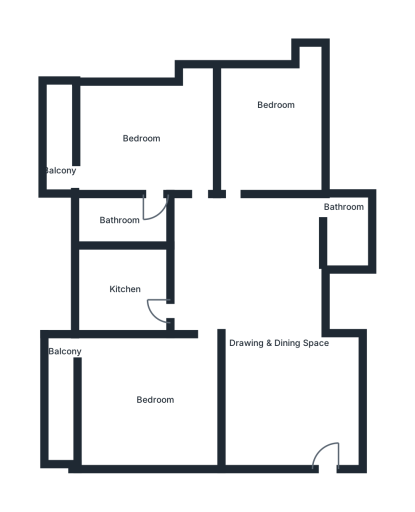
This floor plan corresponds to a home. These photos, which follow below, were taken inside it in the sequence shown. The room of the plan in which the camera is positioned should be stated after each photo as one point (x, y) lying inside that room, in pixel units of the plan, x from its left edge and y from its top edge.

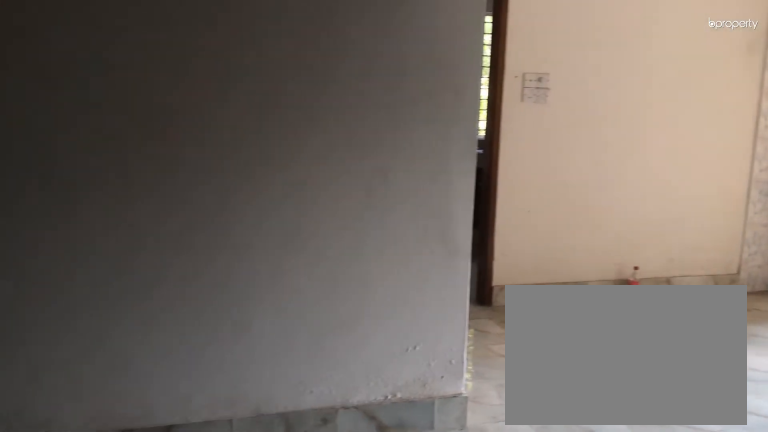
(275, 339)
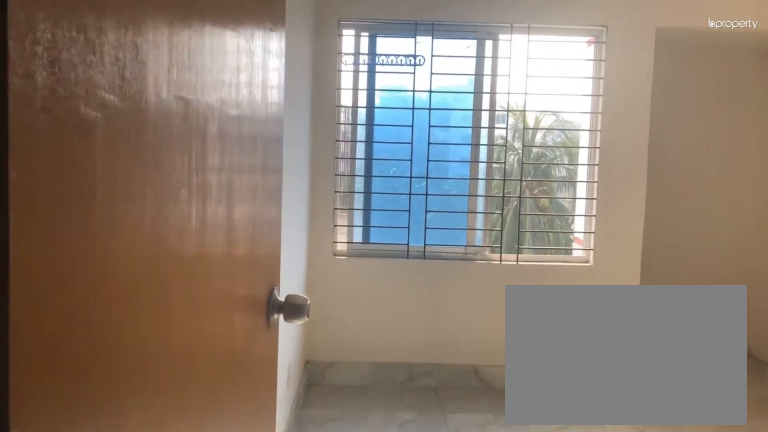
(246, 177)
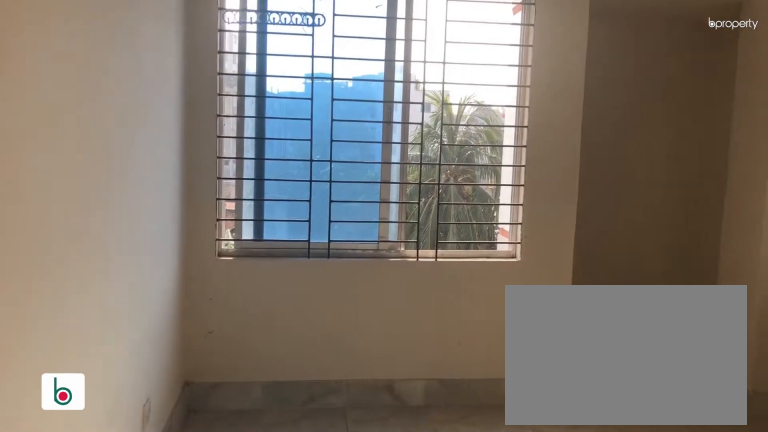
(265, 131)
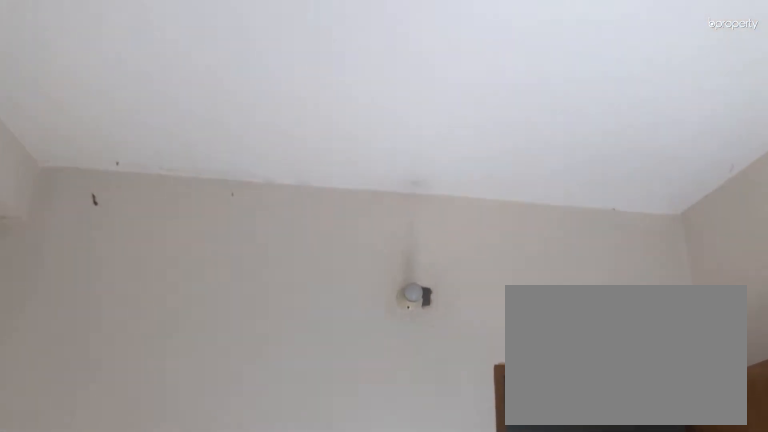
(265, 131)
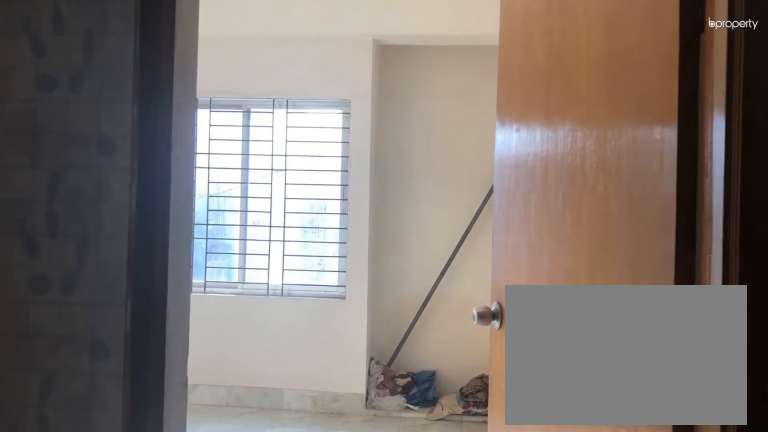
(200, 178)
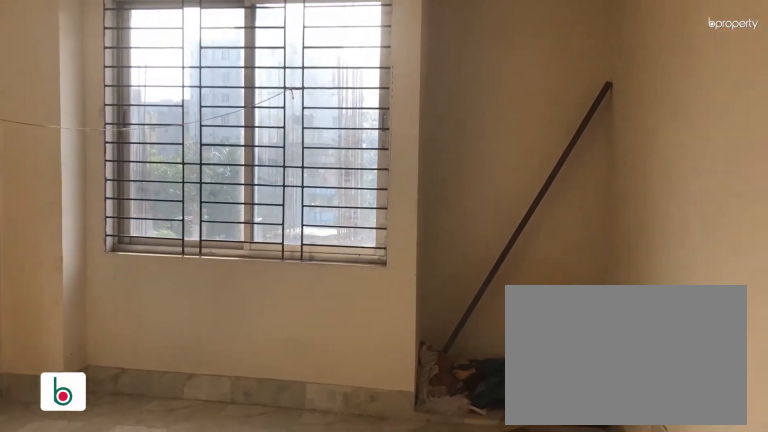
(135, 138)
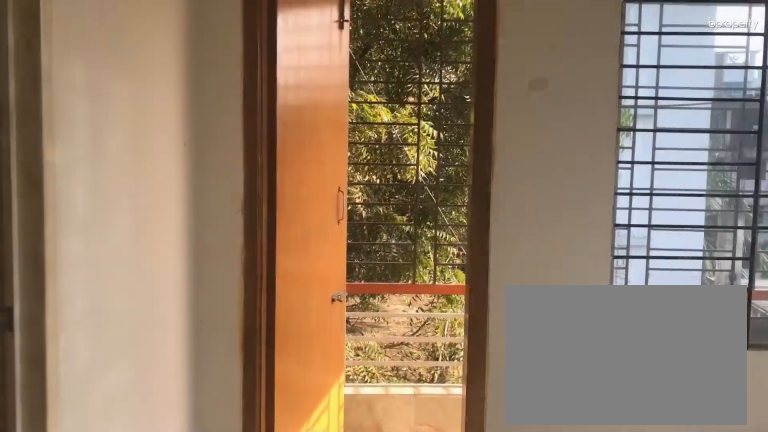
(131, 143)
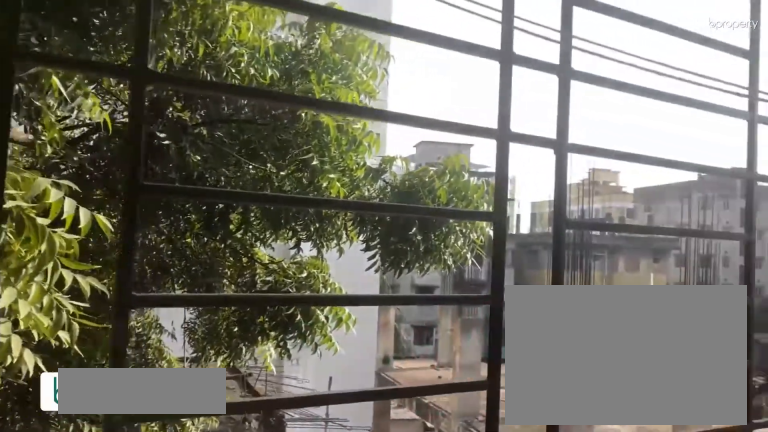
(57, 153)
